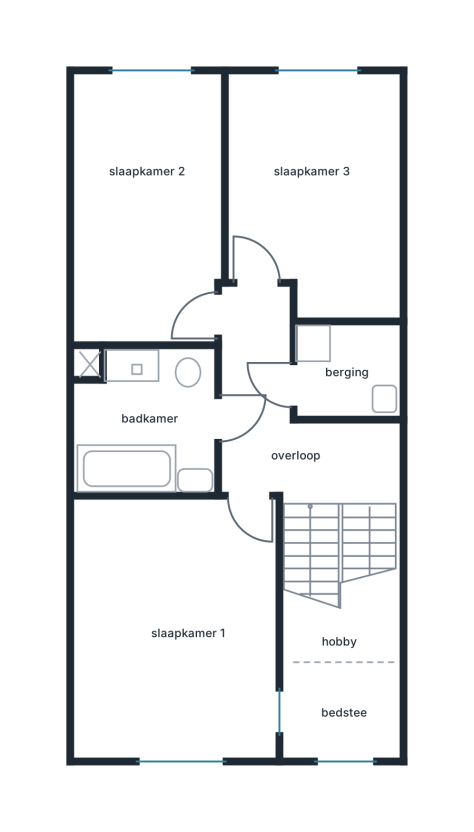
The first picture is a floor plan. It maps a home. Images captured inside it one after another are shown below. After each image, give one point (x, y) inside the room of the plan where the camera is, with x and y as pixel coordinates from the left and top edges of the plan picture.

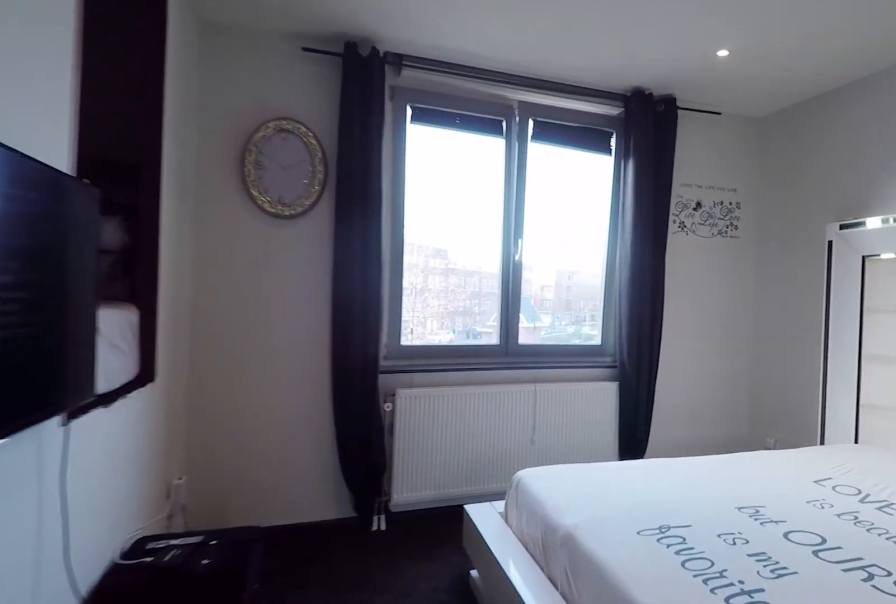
(178, 627)
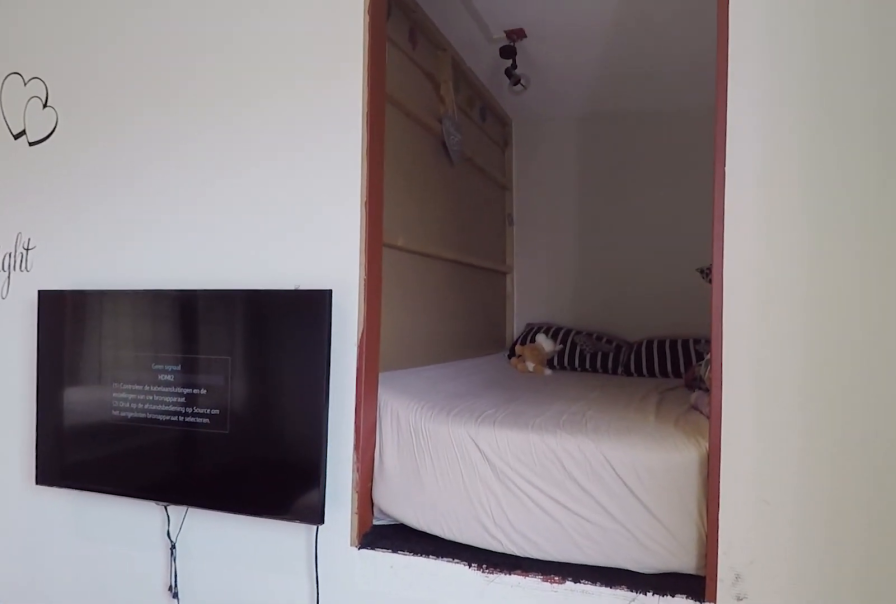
(178, 627)
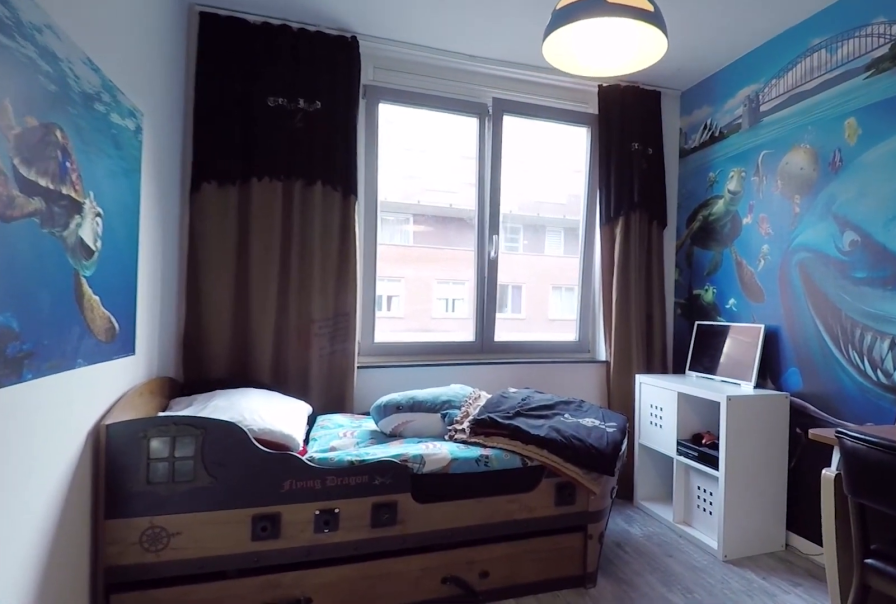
(315, 191)
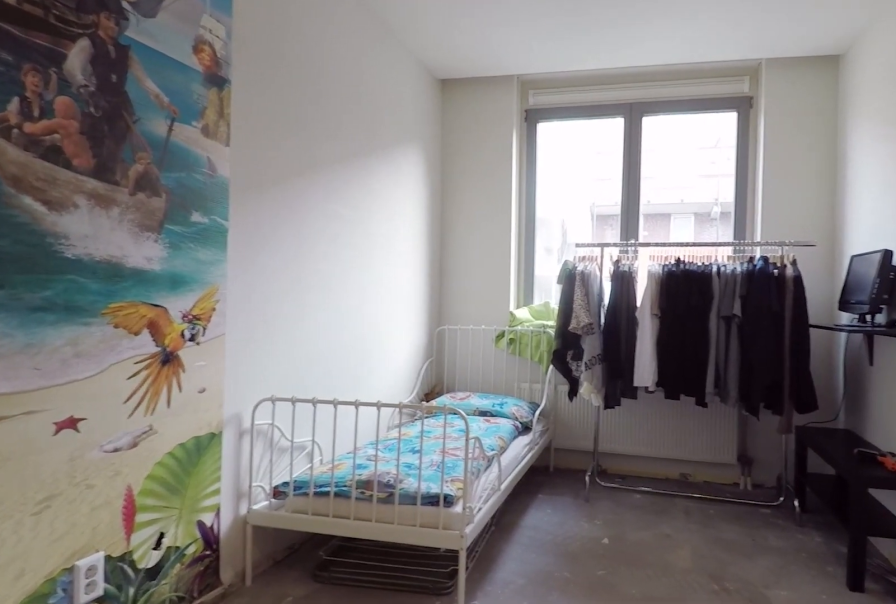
(148, 209)
